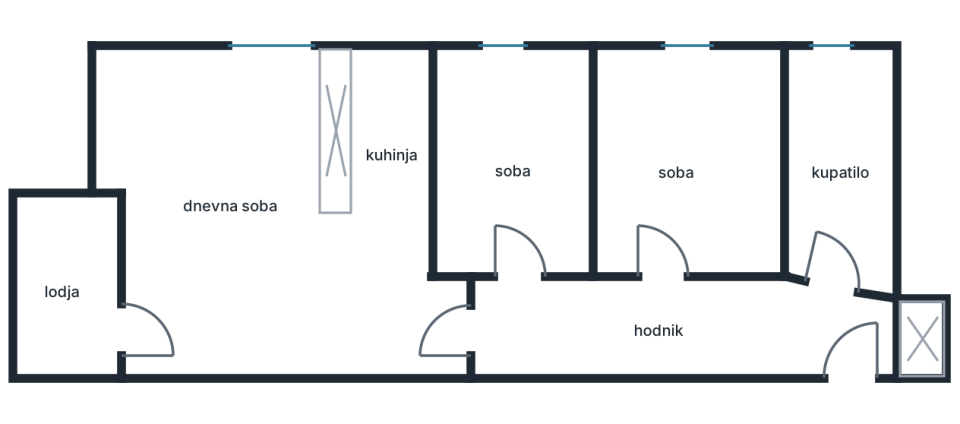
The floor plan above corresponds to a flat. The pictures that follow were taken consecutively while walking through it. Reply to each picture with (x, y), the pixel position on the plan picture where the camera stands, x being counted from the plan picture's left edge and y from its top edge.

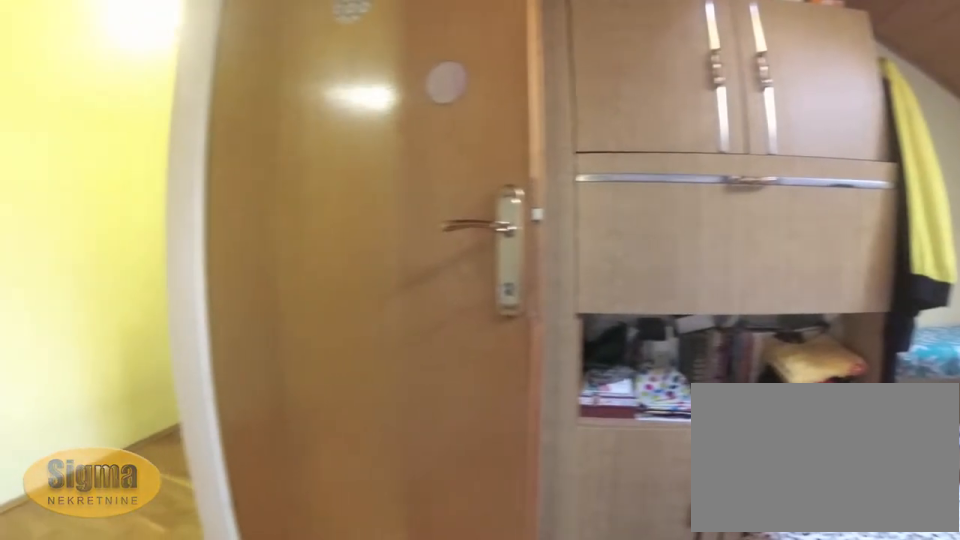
(706, 188)
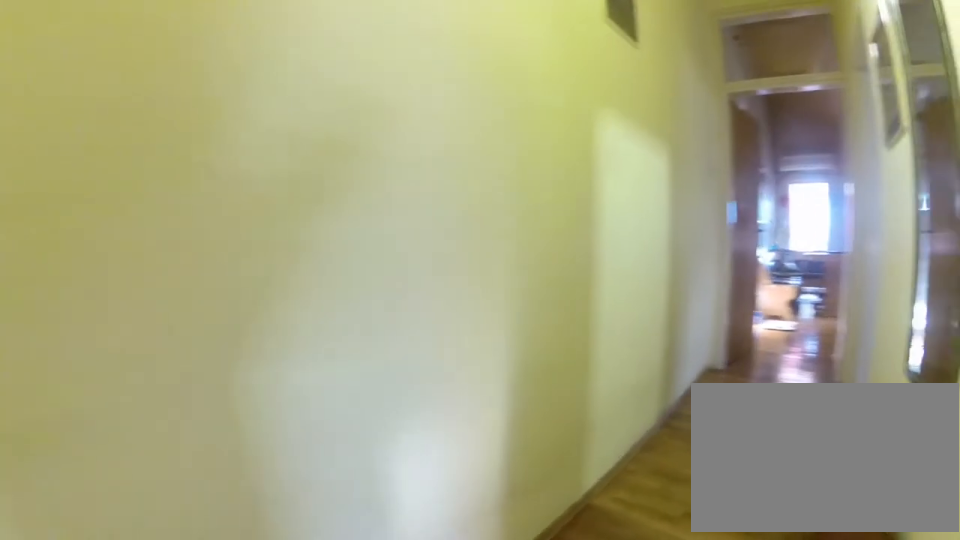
(672, 288)
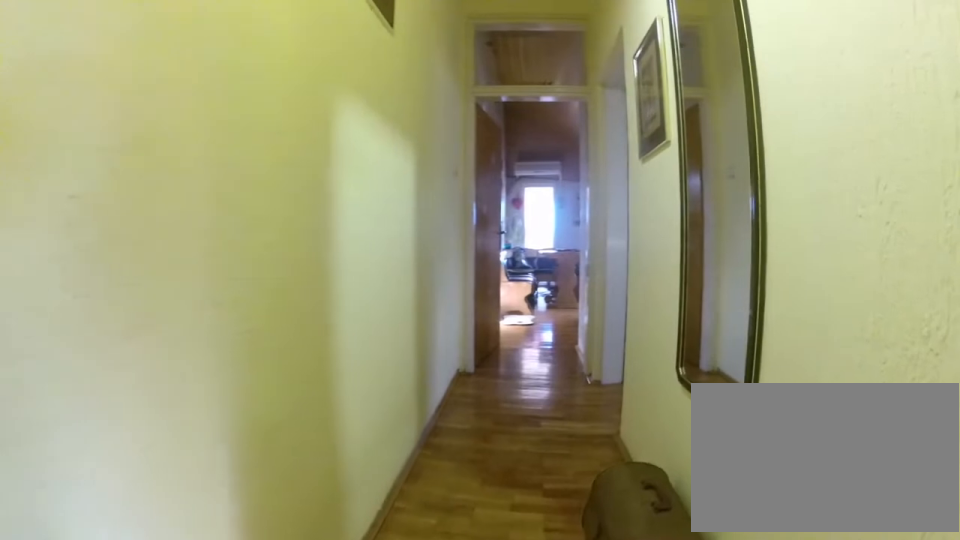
(661, 314)
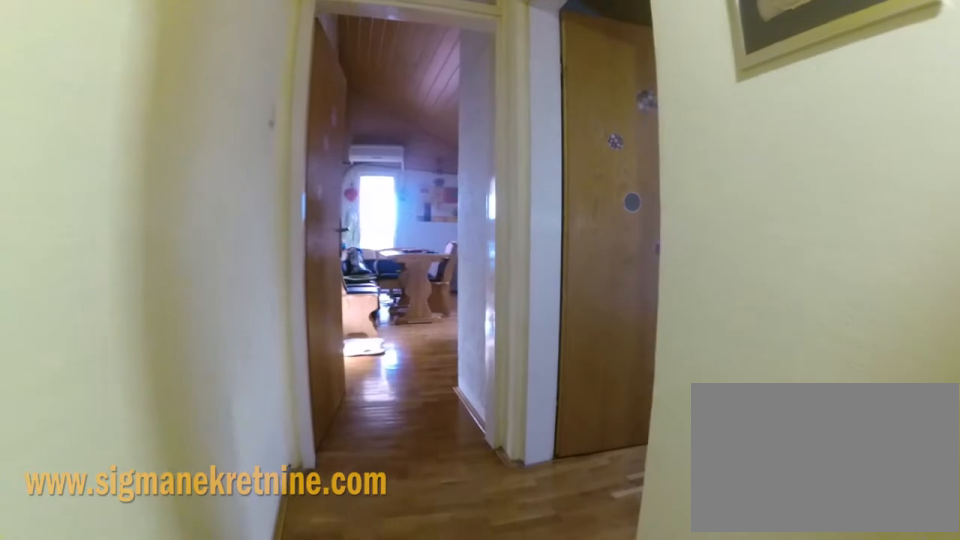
(591, 320)
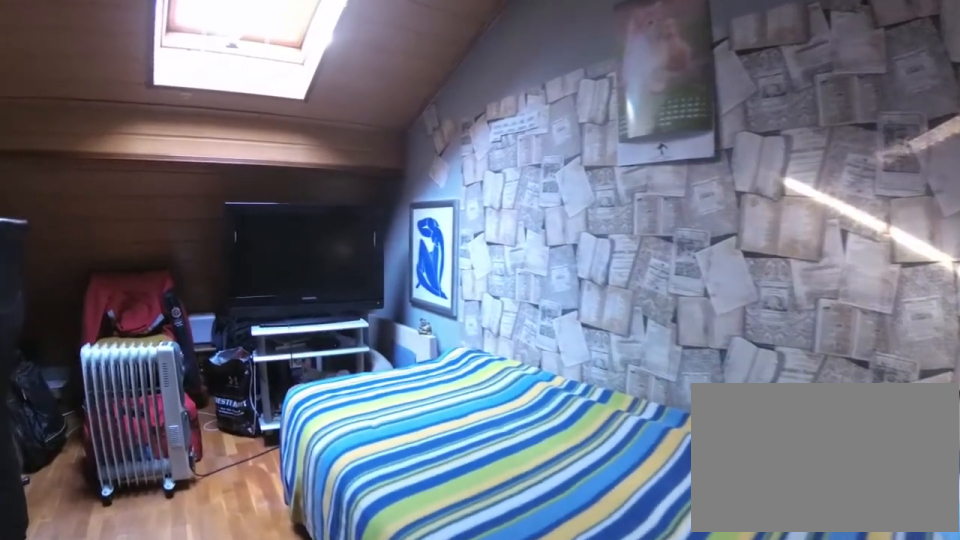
(517, 263)
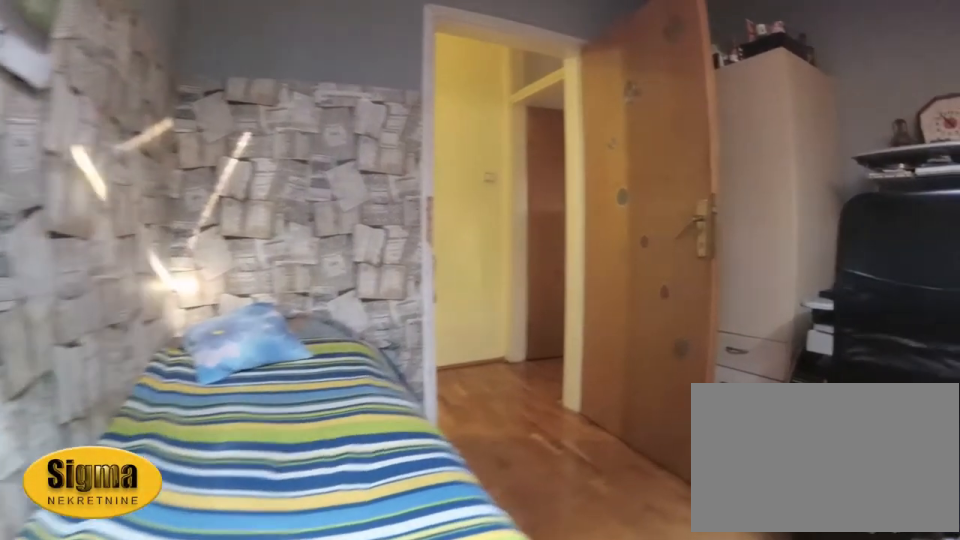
(540, 115)
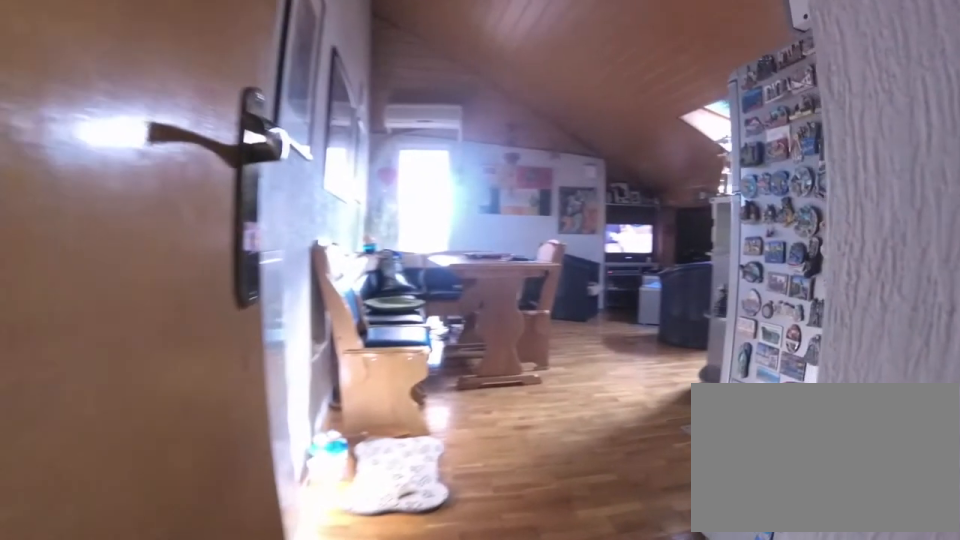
(501, 332)
